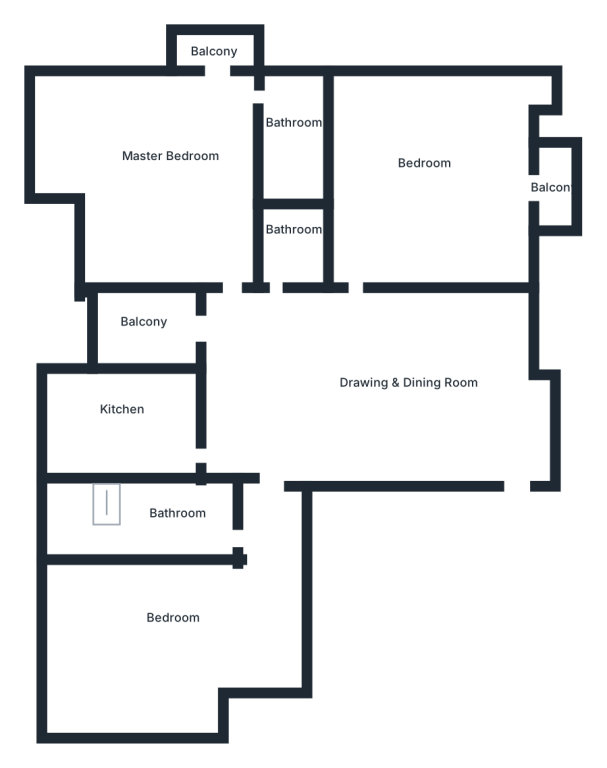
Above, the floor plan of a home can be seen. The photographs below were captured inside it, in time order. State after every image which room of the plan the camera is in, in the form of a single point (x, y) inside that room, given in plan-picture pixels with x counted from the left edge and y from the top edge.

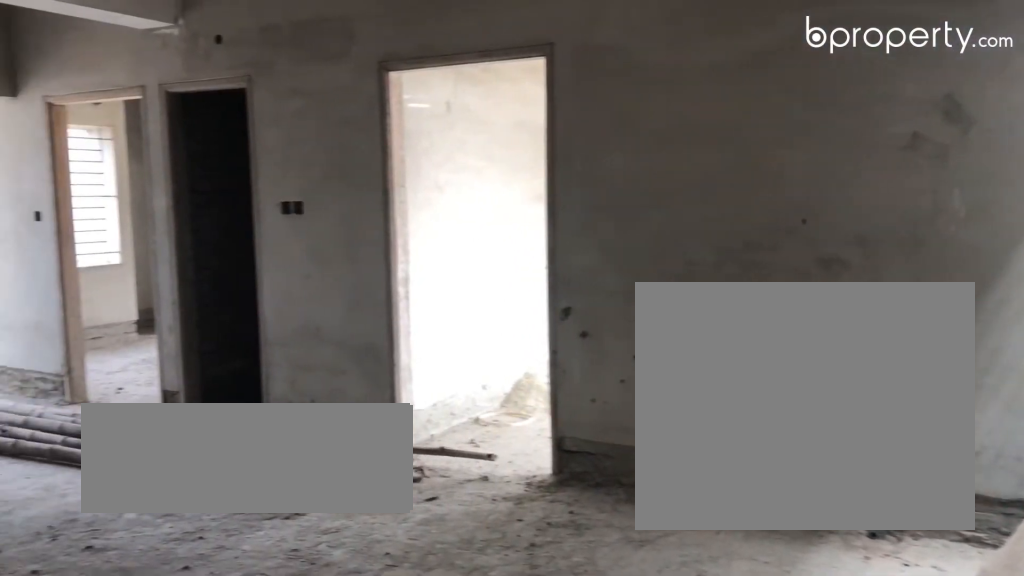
(386, 377)
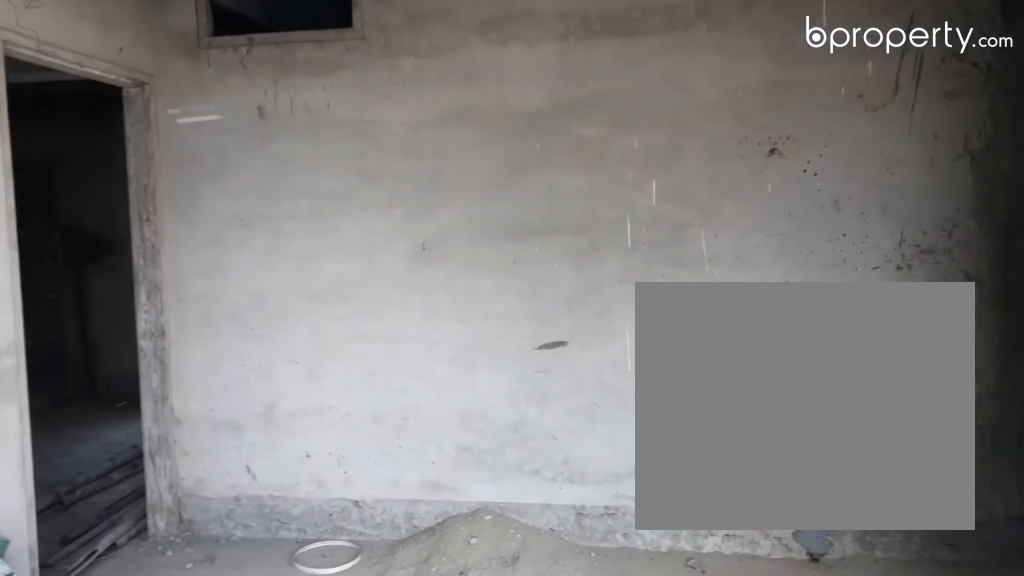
(415, 170)
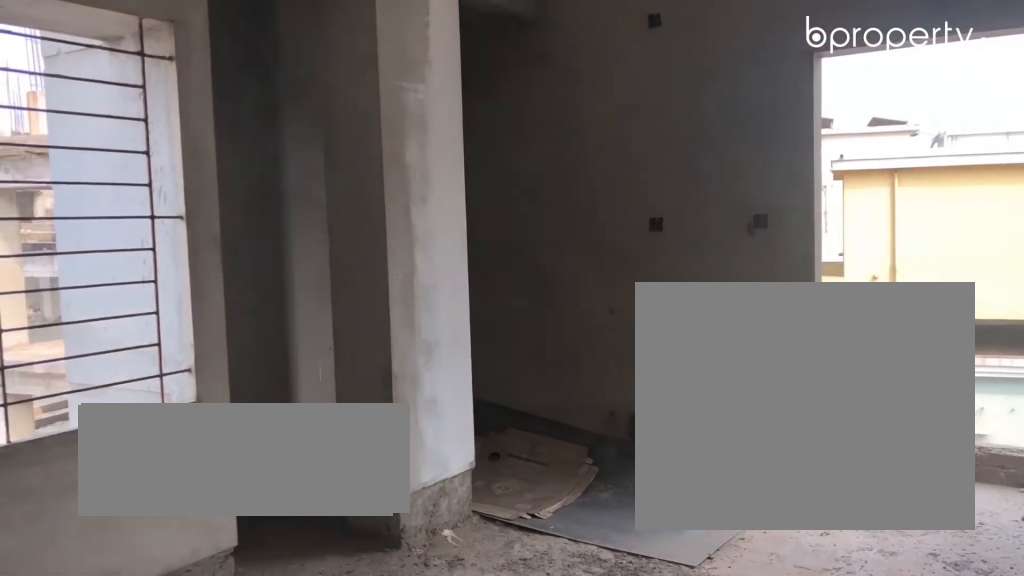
(163, 187)
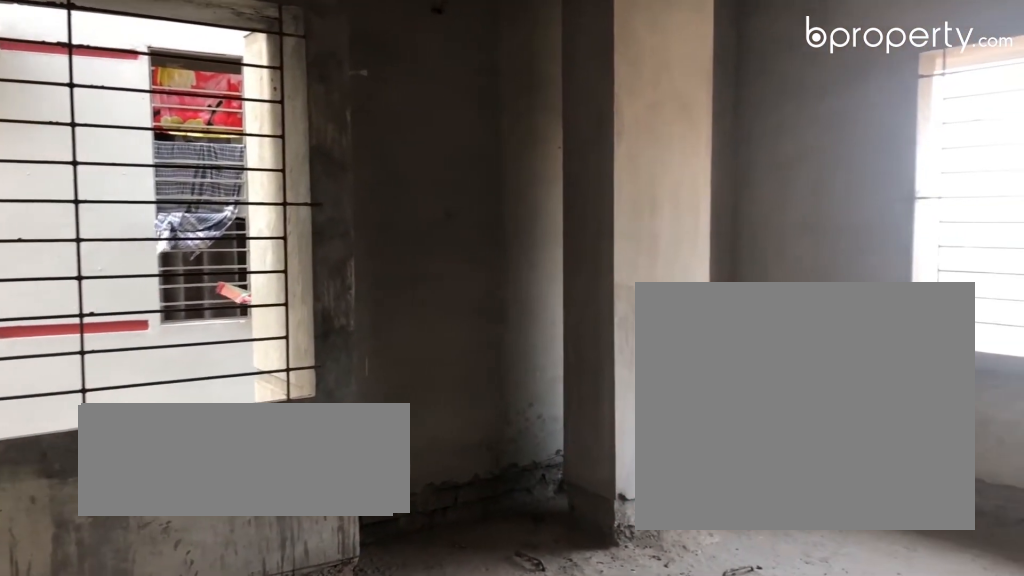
(184, 624)
